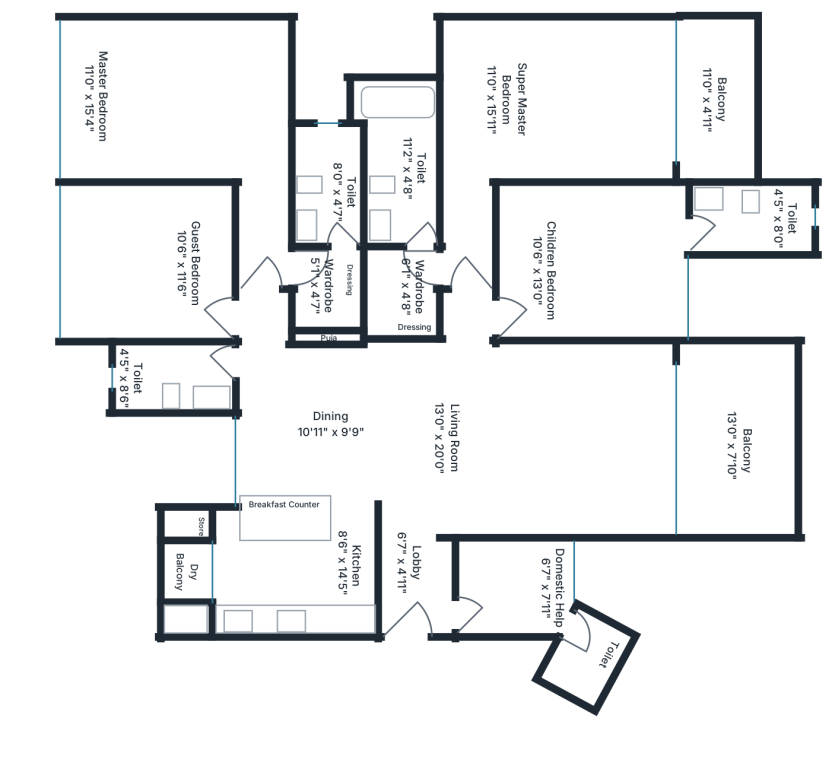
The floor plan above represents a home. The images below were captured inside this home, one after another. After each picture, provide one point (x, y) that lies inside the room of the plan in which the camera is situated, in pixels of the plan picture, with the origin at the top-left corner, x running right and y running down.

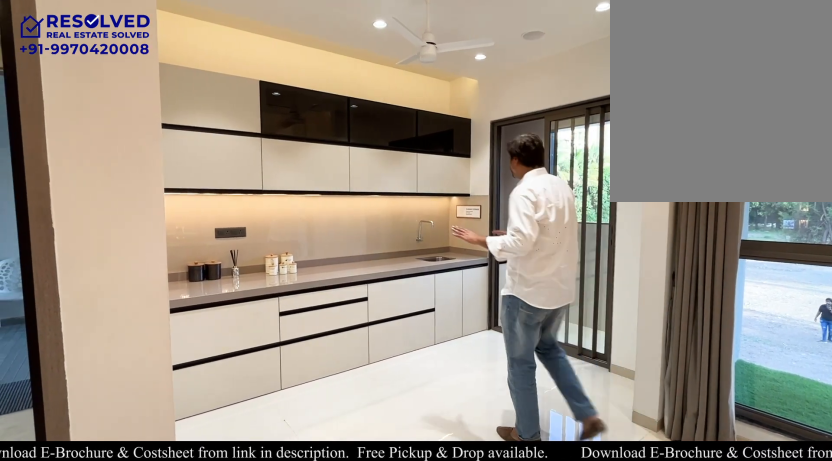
(296, 573)
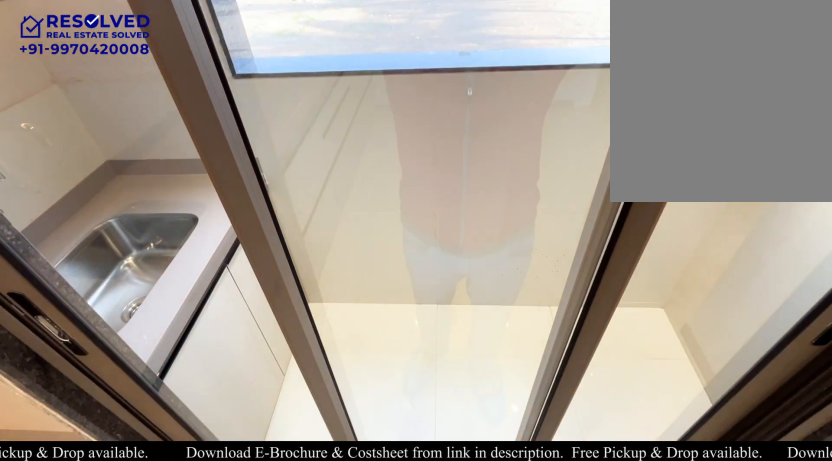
(187, 574)
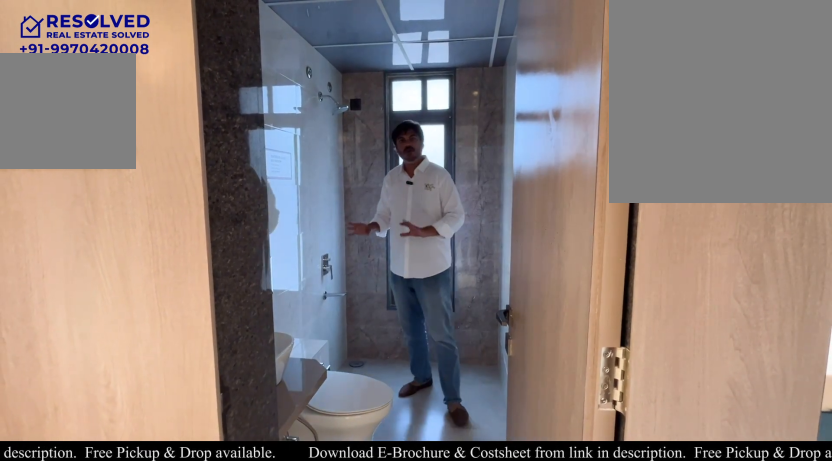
(173, 377)
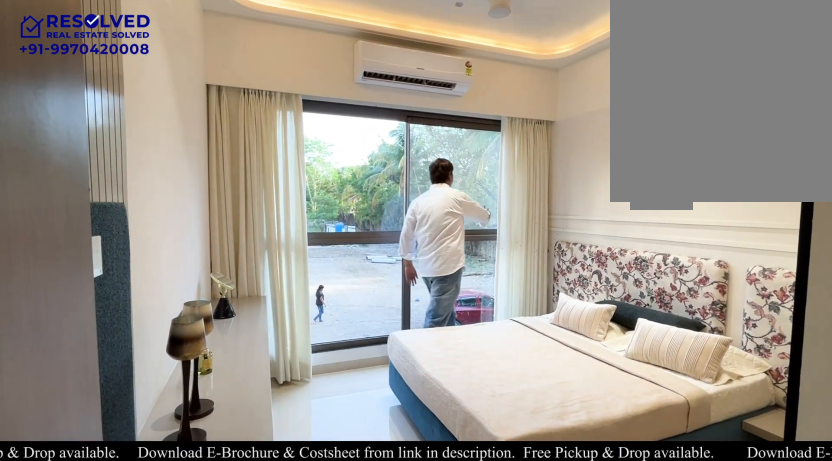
(151, 261)
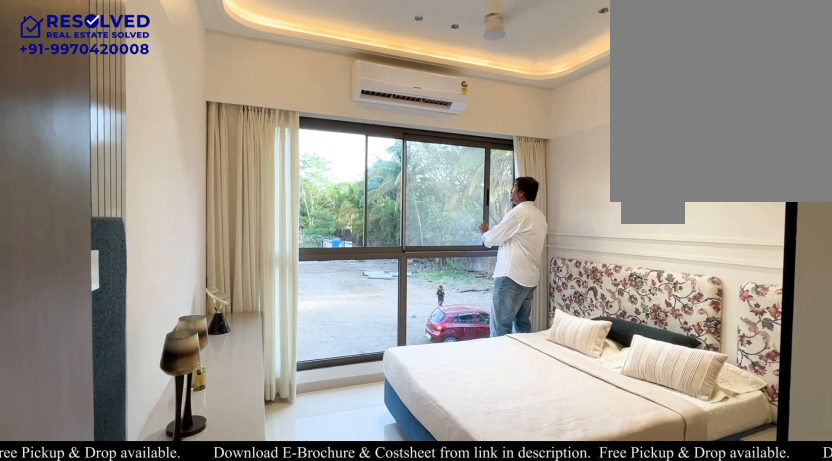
(151, 261)
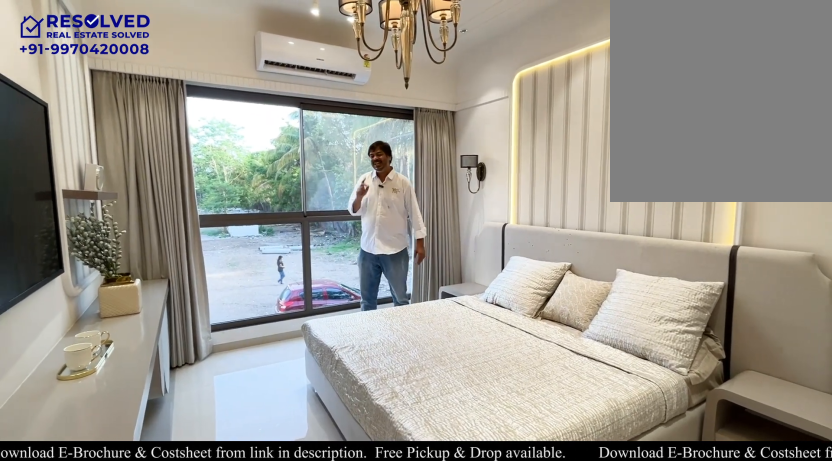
(190, 116)
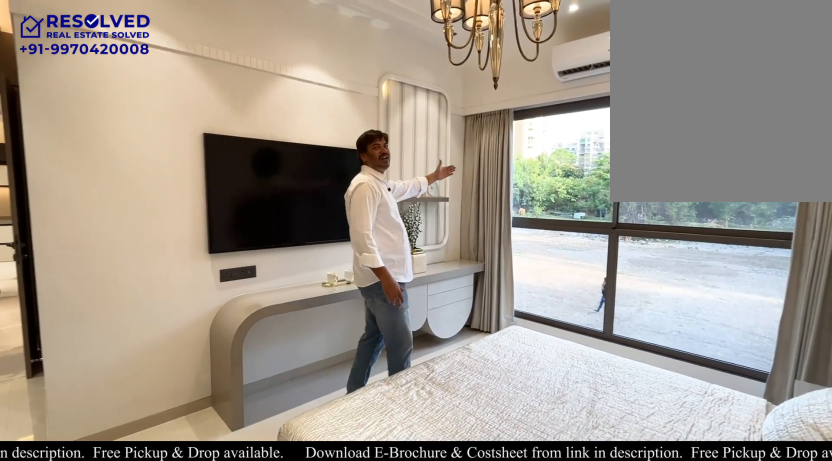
(190, 116)
